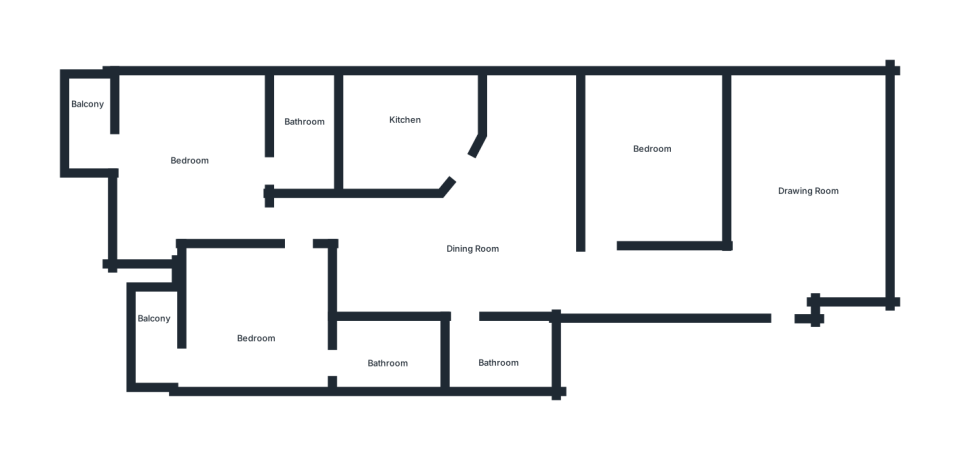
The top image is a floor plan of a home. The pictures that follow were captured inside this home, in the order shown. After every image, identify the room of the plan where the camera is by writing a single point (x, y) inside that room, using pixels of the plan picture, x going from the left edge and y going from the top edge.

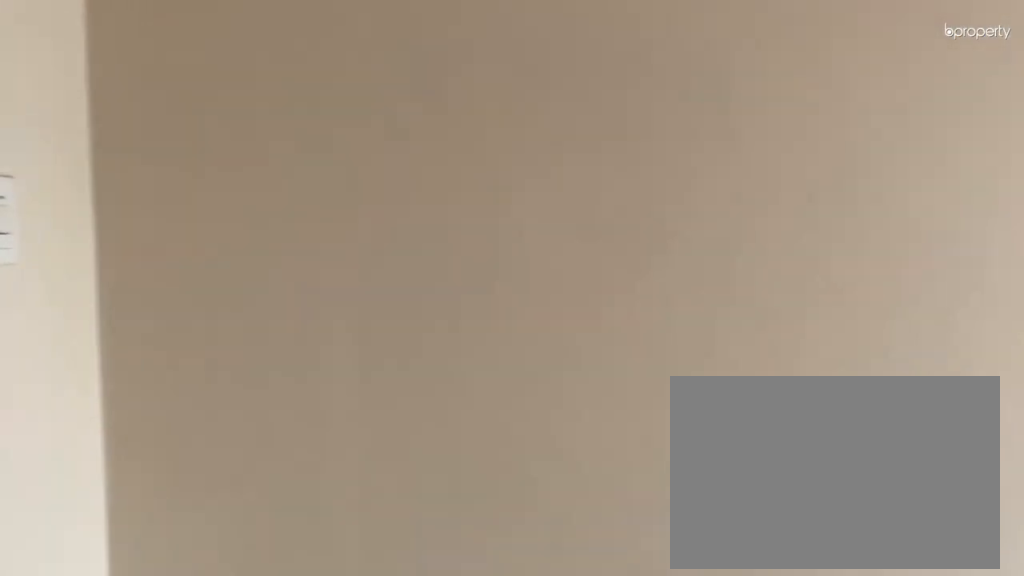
(262, 321)
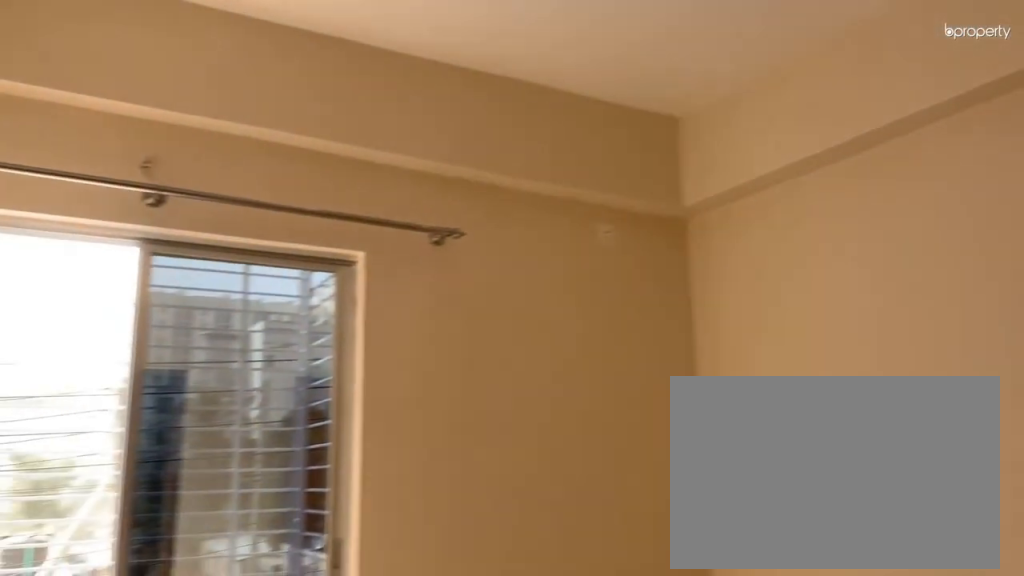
(275, 336)
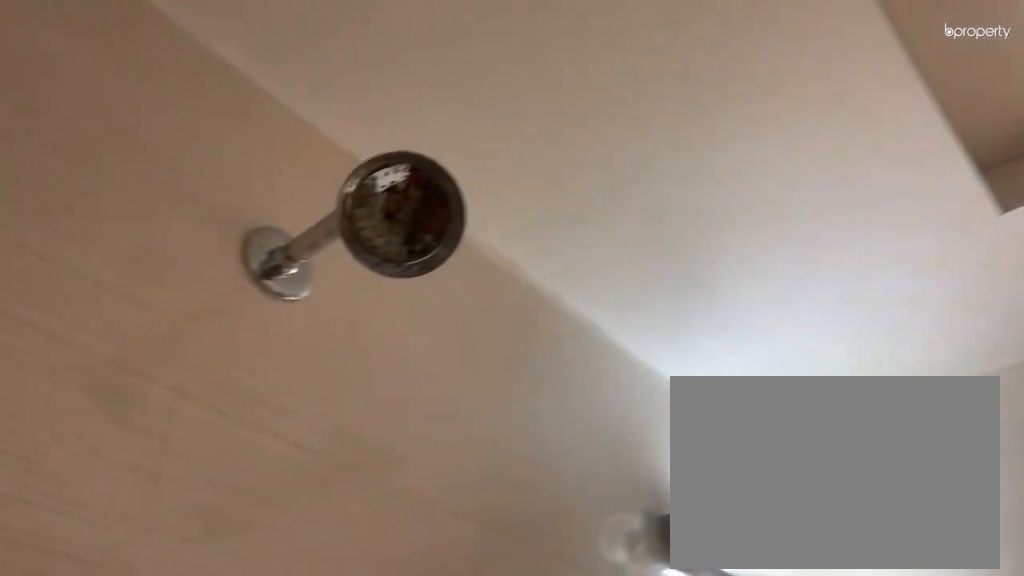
(386, 356)
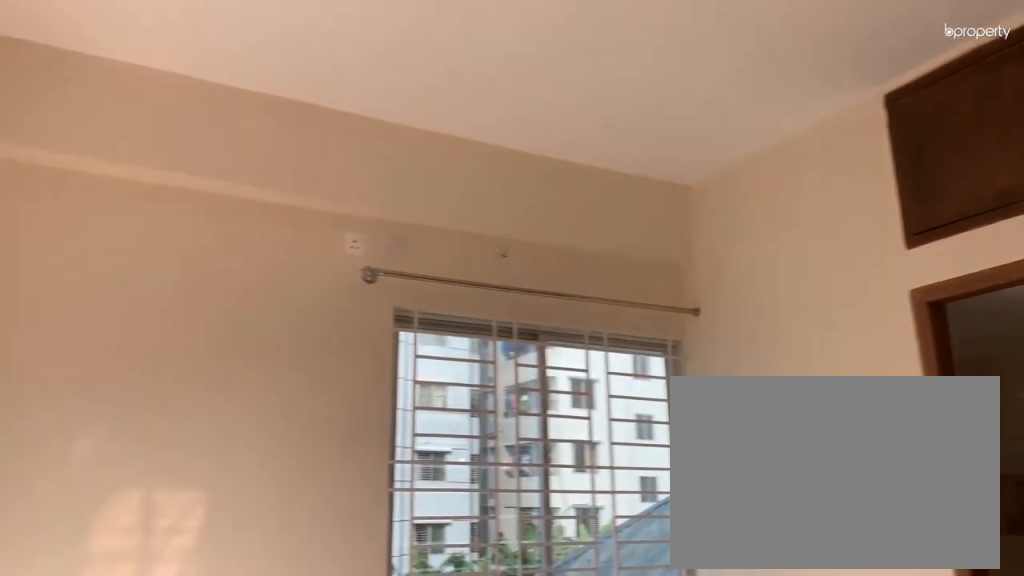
(210, 155)
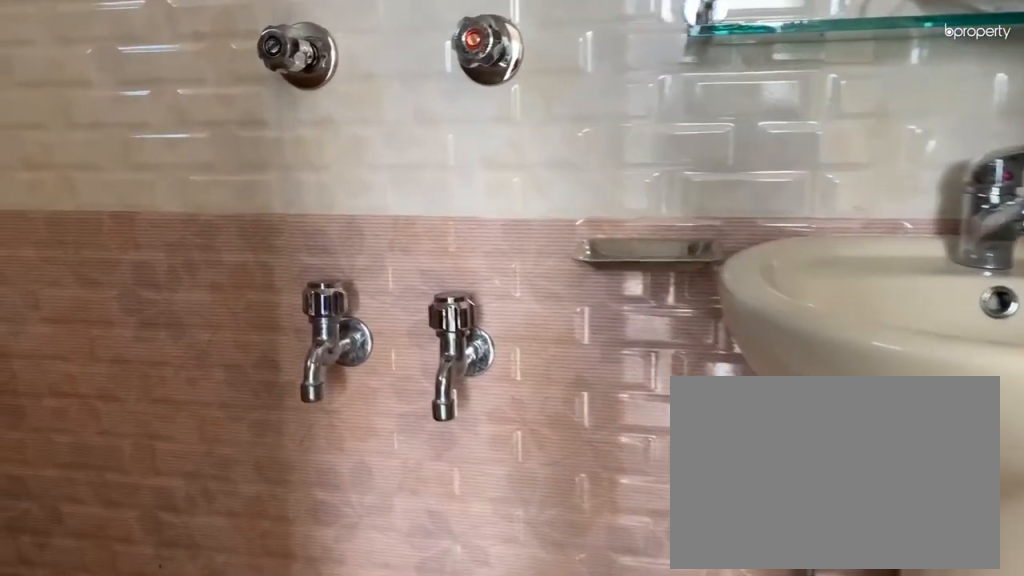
(307, 145)
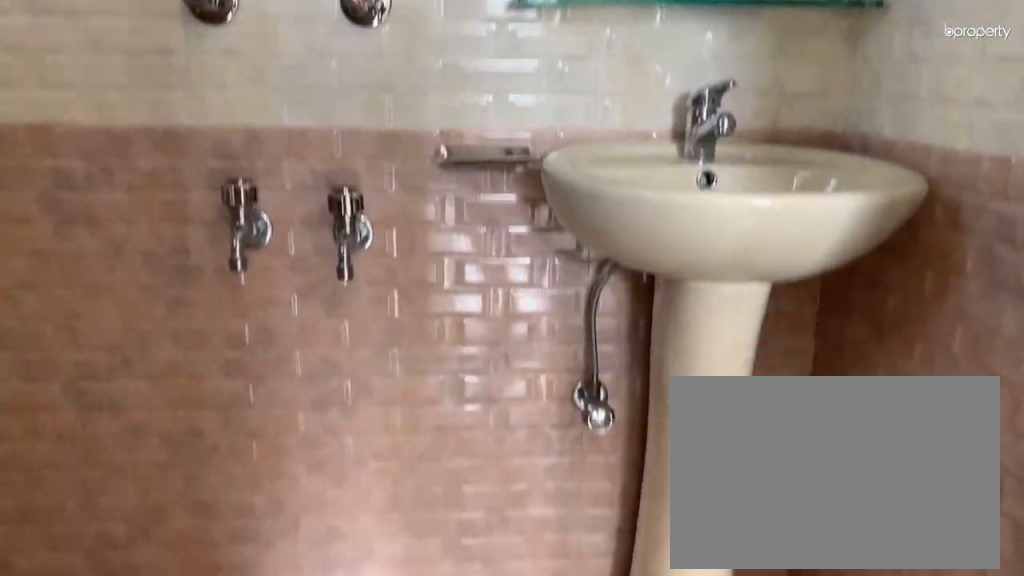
(307, 145)
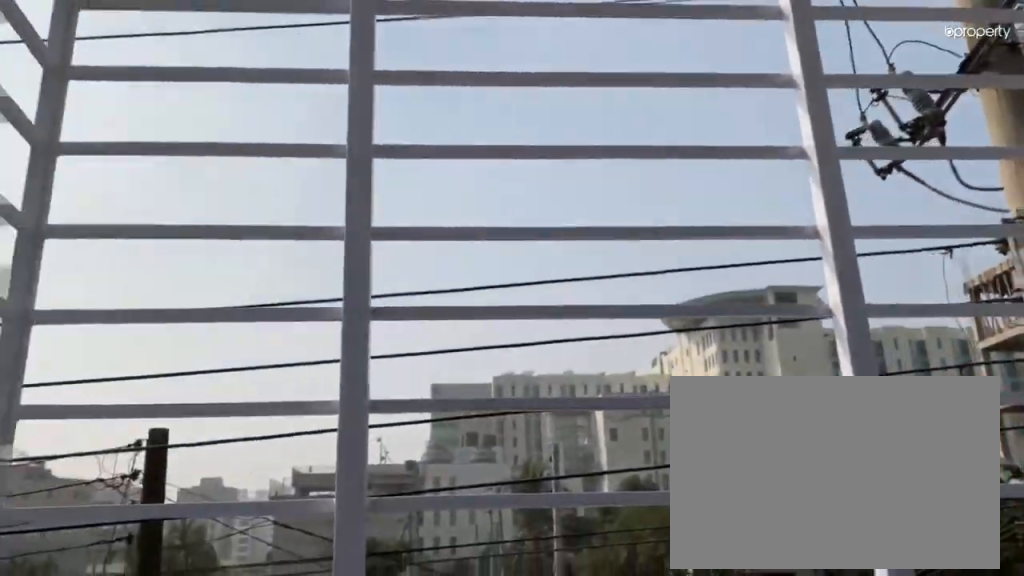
(90, 124)
